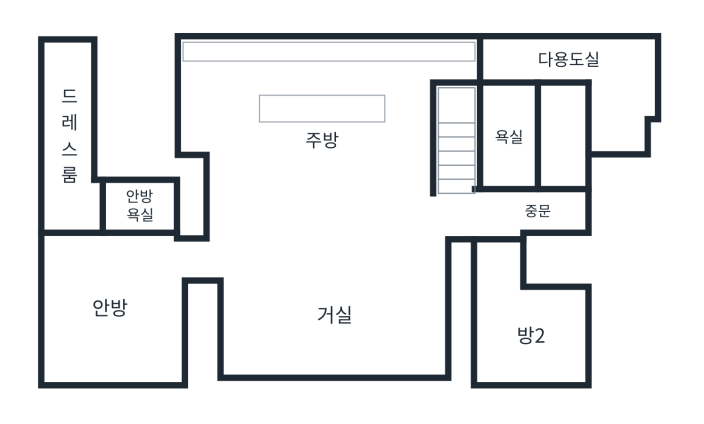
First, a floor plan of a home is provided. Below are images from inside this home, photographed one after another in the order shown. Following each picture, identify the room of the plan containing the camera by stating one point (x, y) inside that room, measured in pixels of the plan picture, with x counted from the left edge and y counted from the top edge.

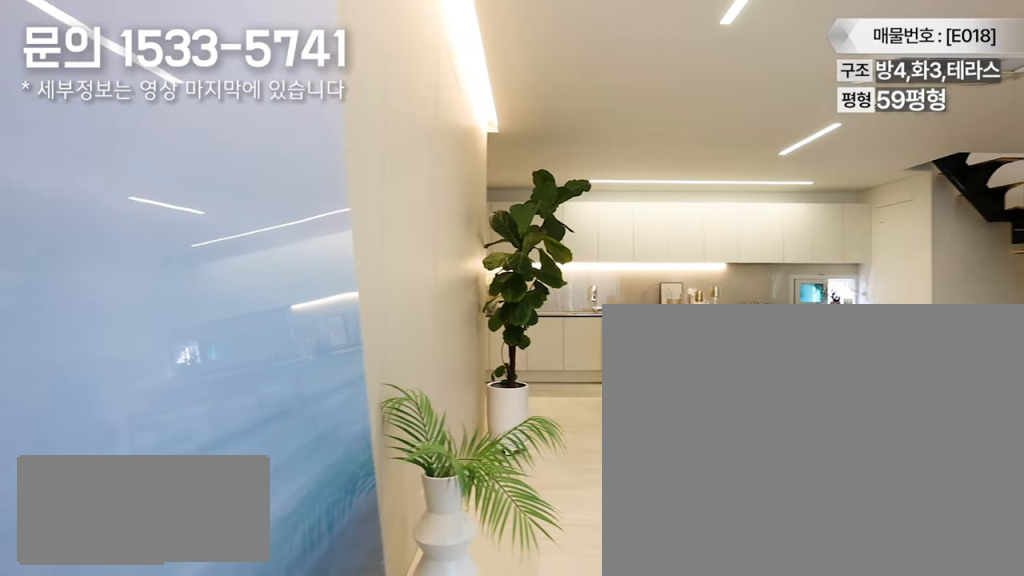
(326, 272)
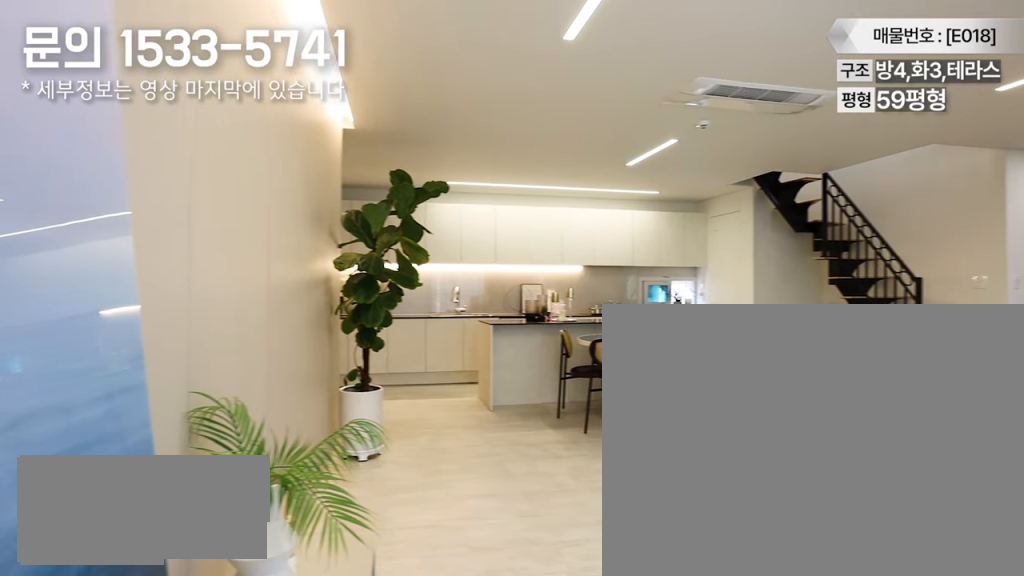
(326, 272)
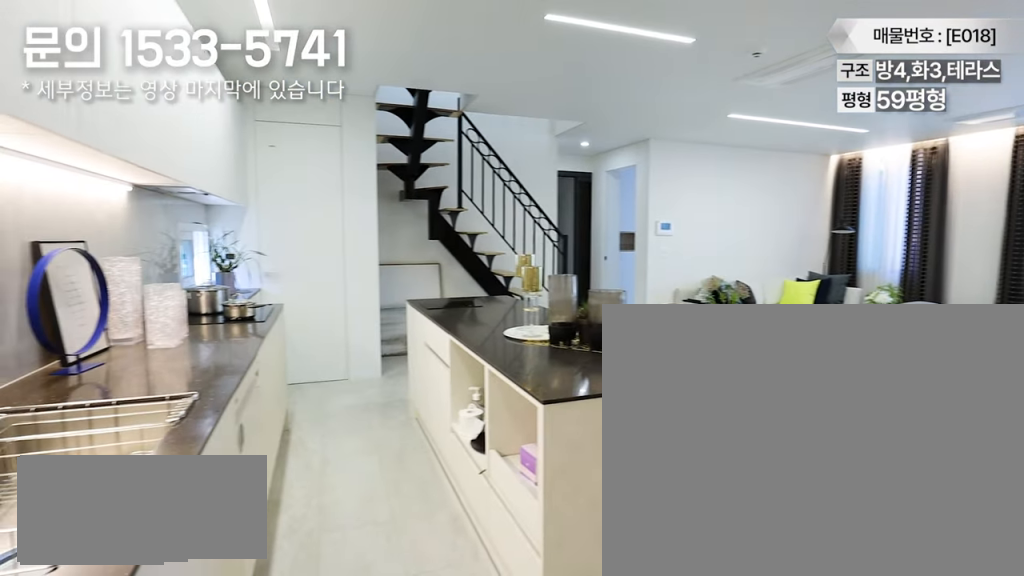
(324, 126)
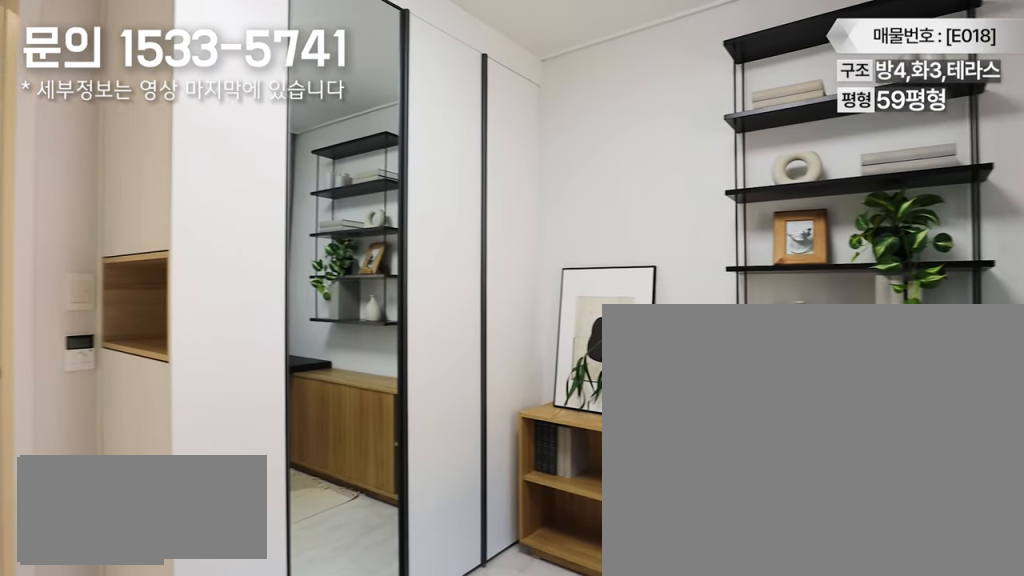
(536, 312)
